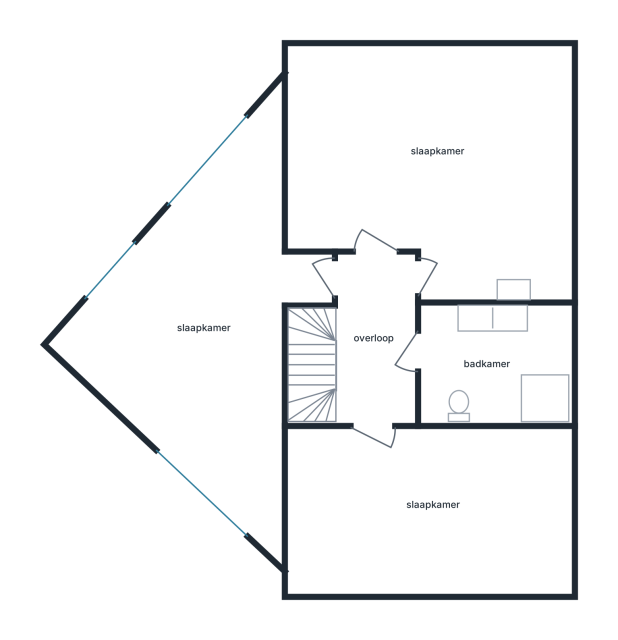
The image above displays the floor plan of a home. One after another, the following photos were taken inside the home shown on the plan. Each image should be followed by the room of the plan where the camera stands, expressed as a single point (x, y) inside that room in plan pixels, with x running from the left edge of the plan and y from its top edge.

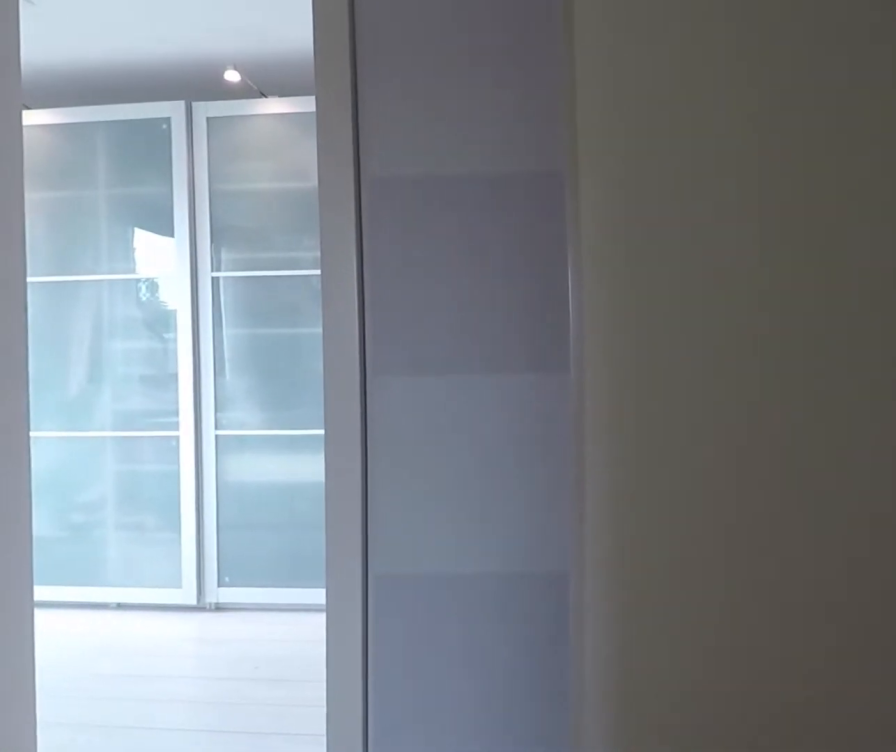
(403, 400)
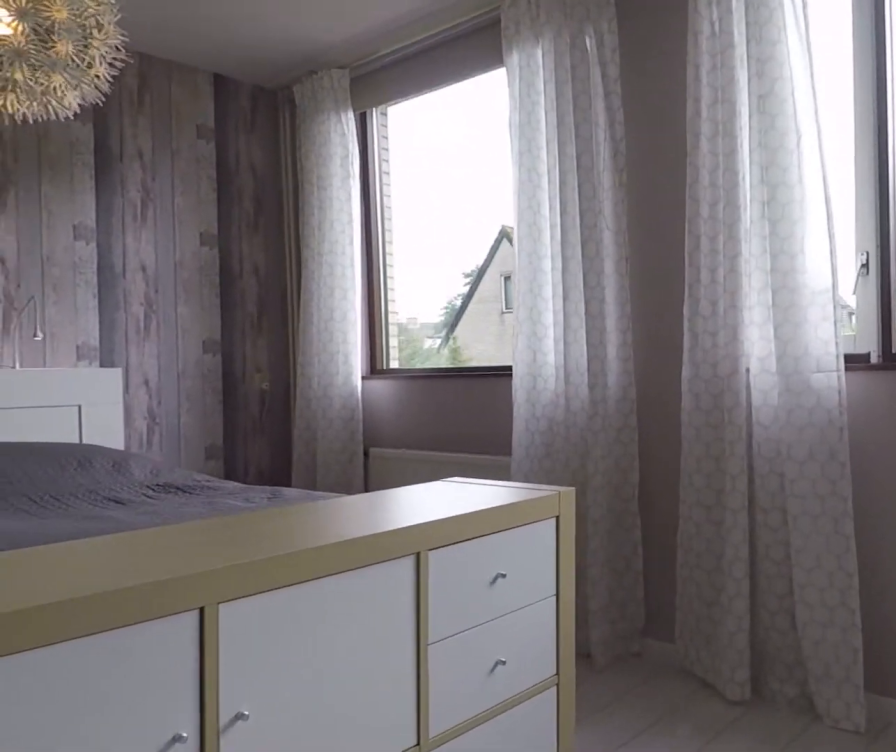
(567, 175)
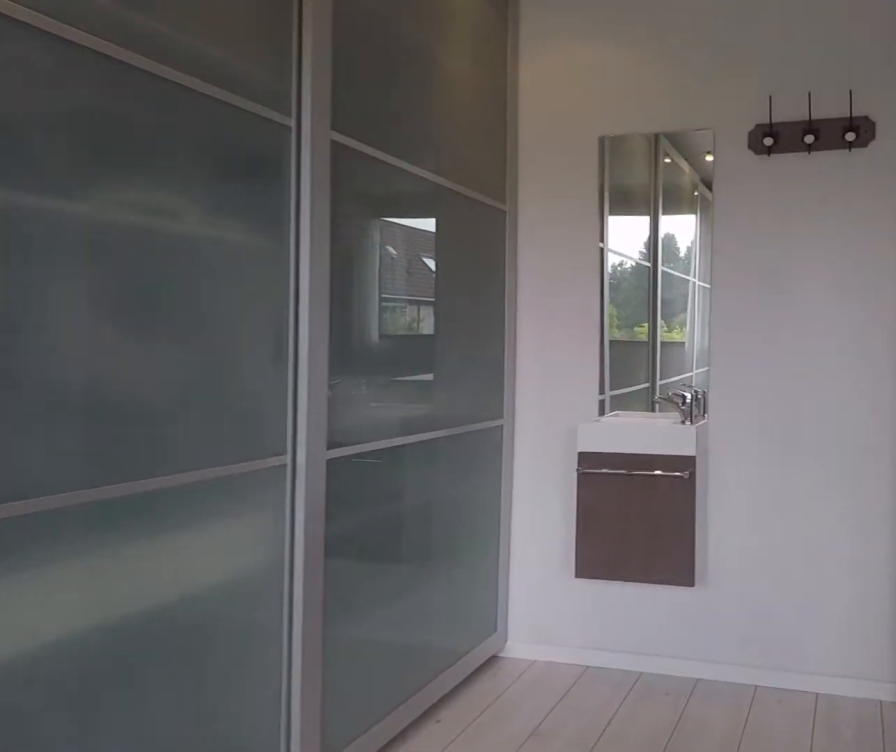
(567, 175)
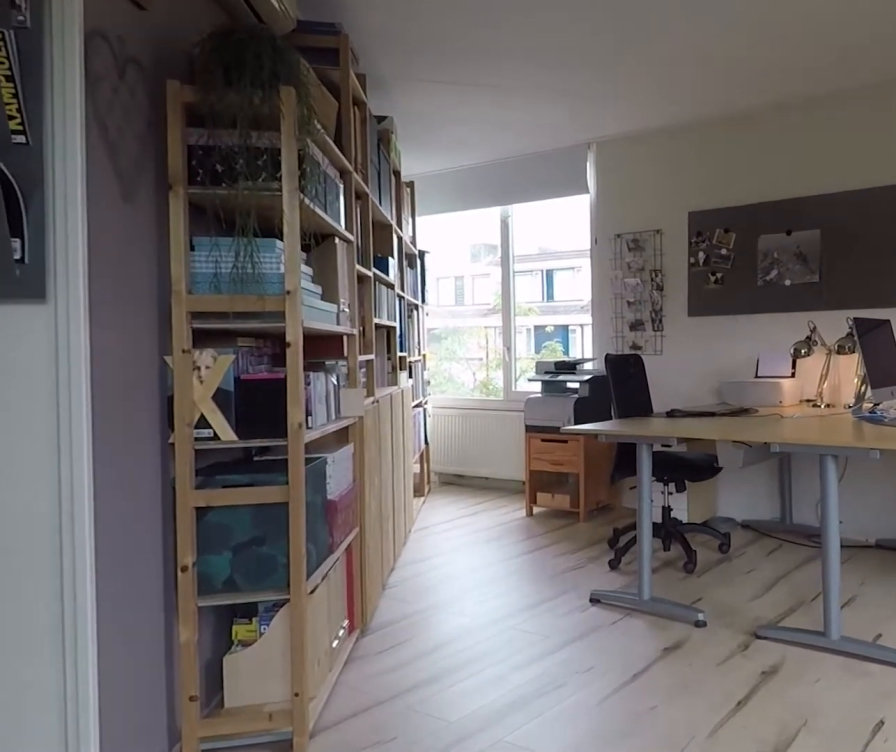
(214, 437)
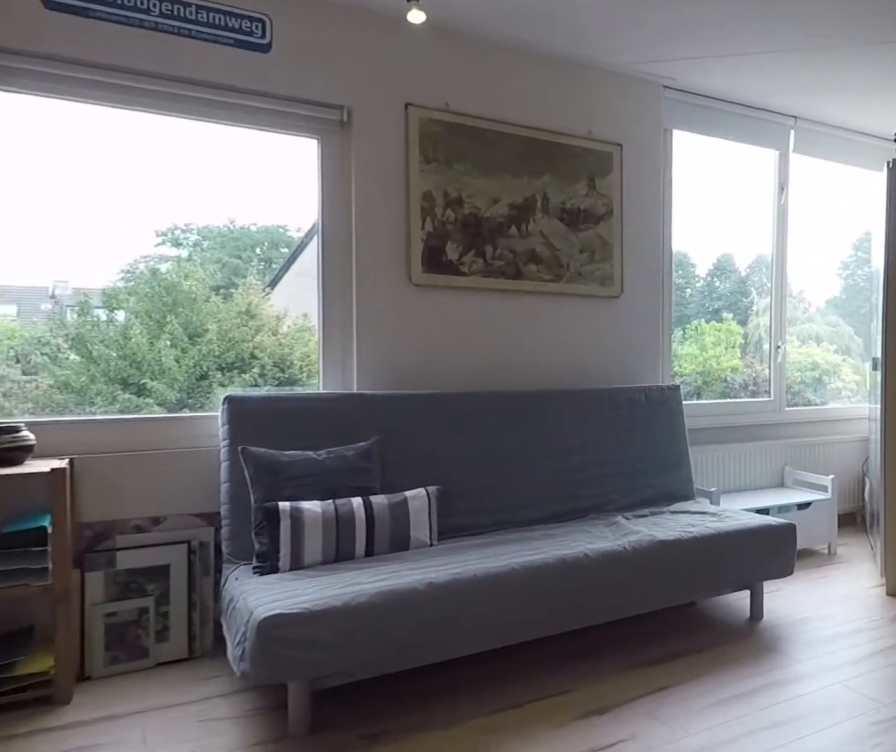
(214, 437)
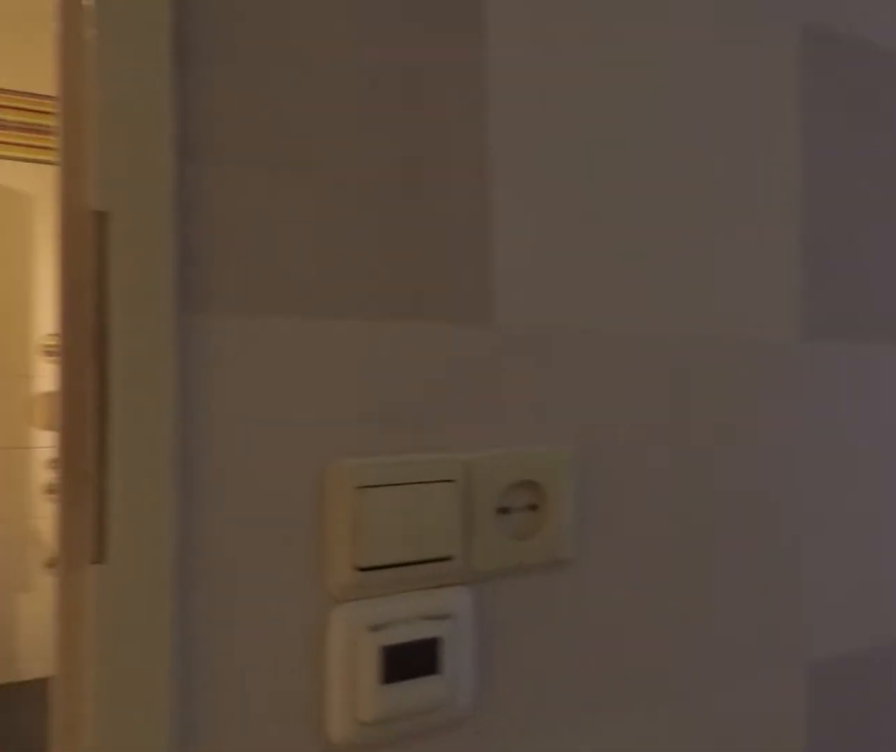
(402, 403)
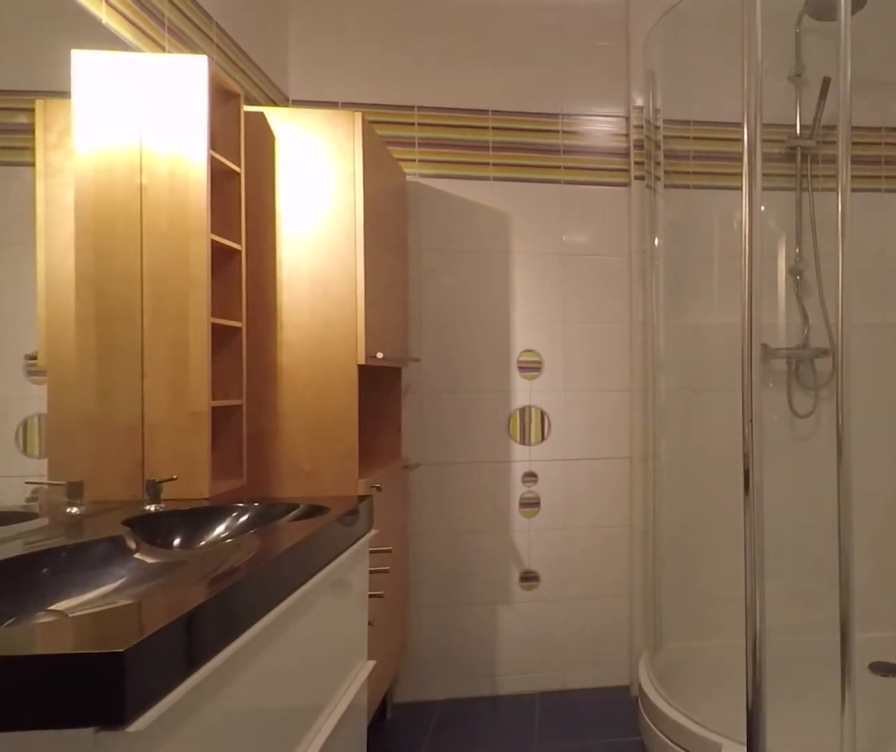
(496, 363)
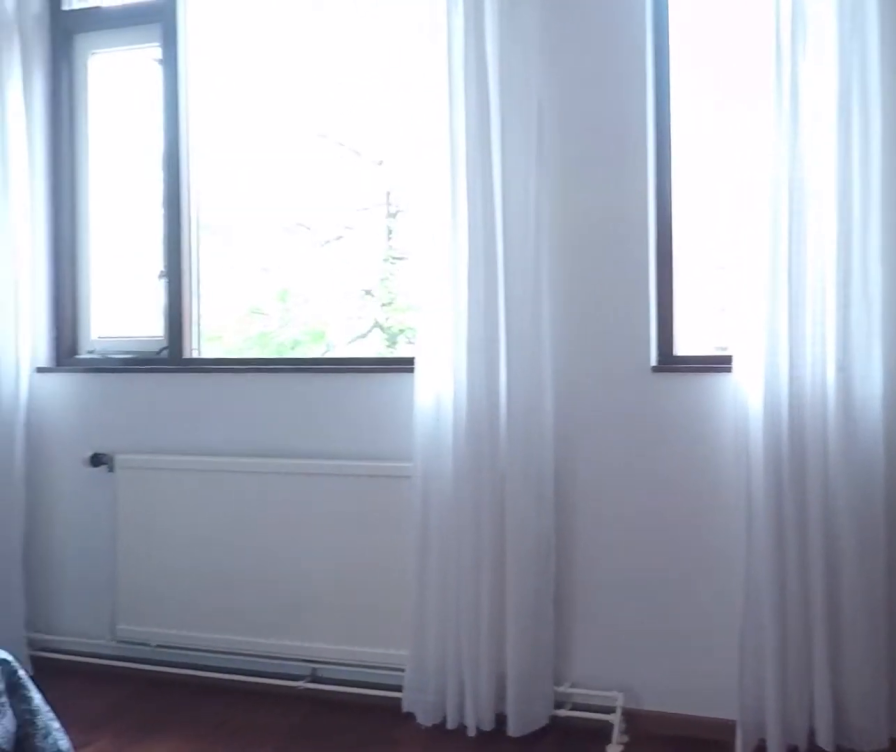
(429, 510)
